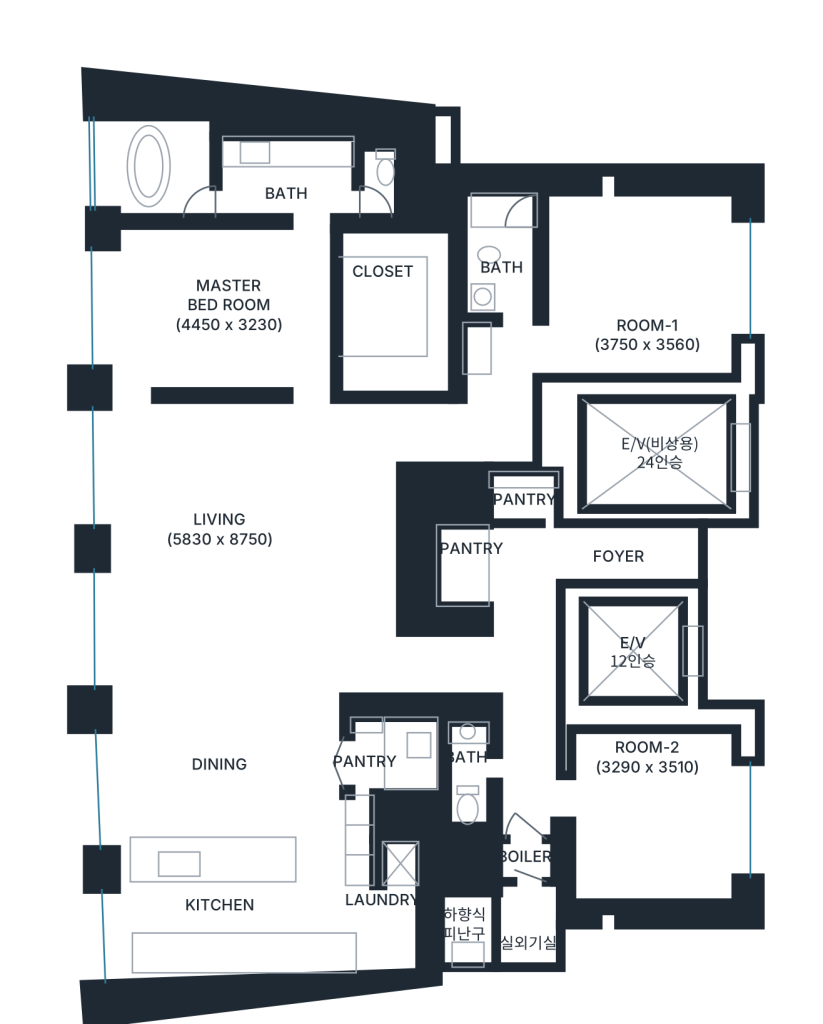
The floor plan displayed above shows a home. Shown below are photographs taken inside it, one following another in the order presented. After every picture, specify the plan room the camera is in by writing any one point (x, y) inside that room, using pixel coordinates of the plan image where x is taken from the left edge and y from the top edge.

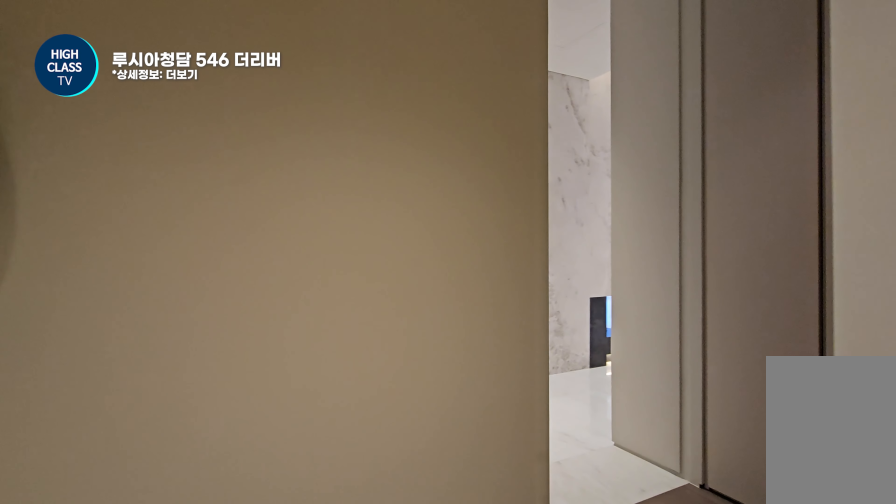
(597, 279)
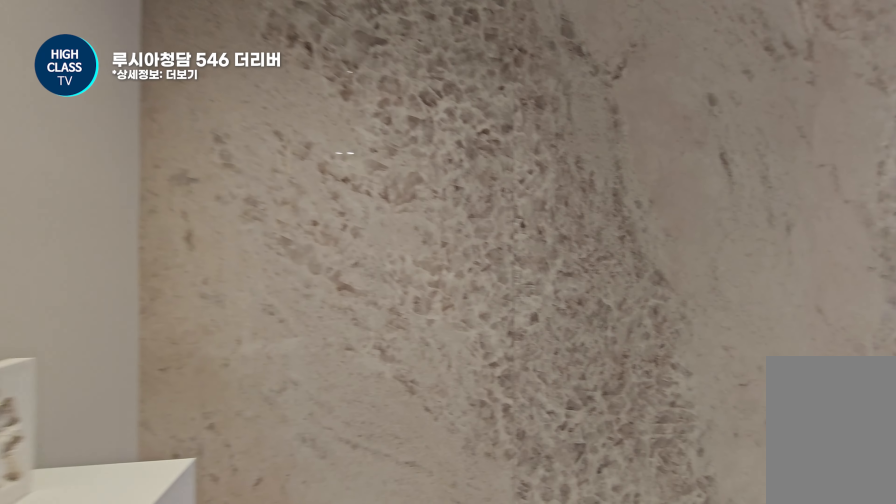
(466, 428)
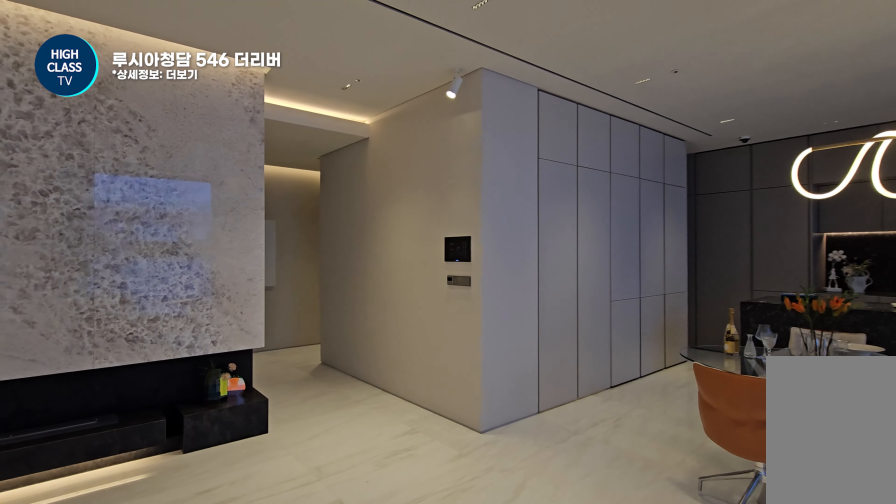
(249, 540)
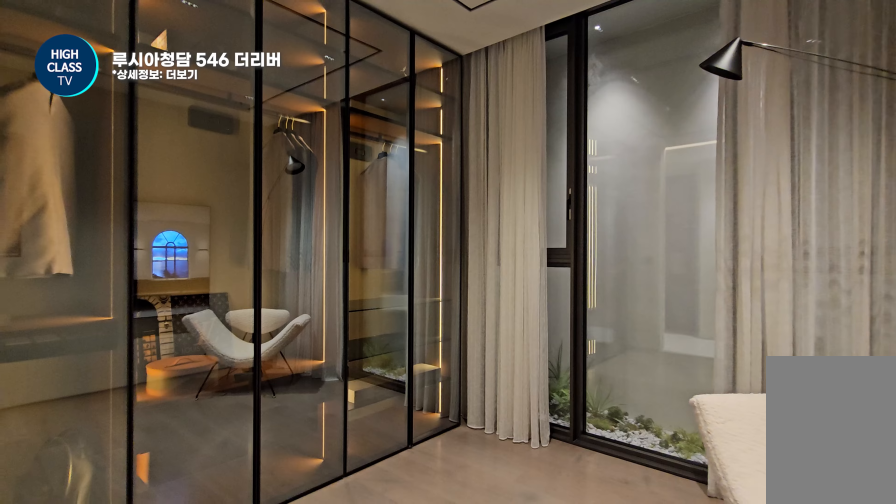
(650, 813)
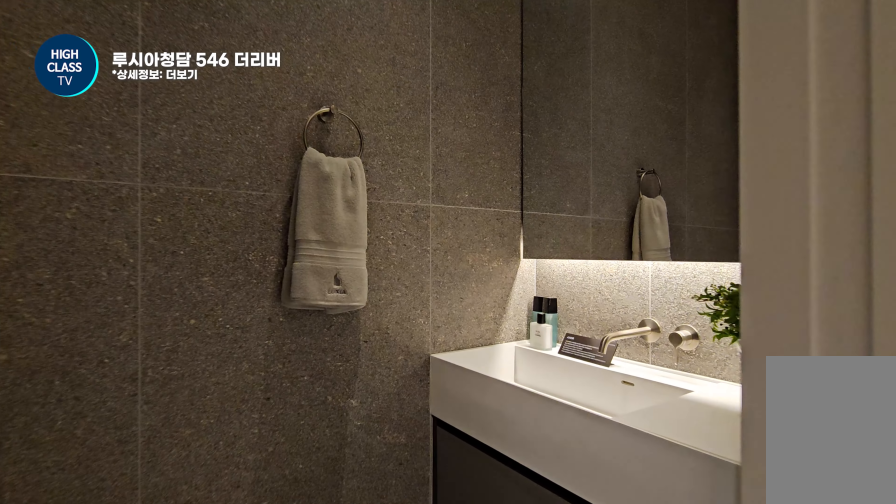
(470, 767)
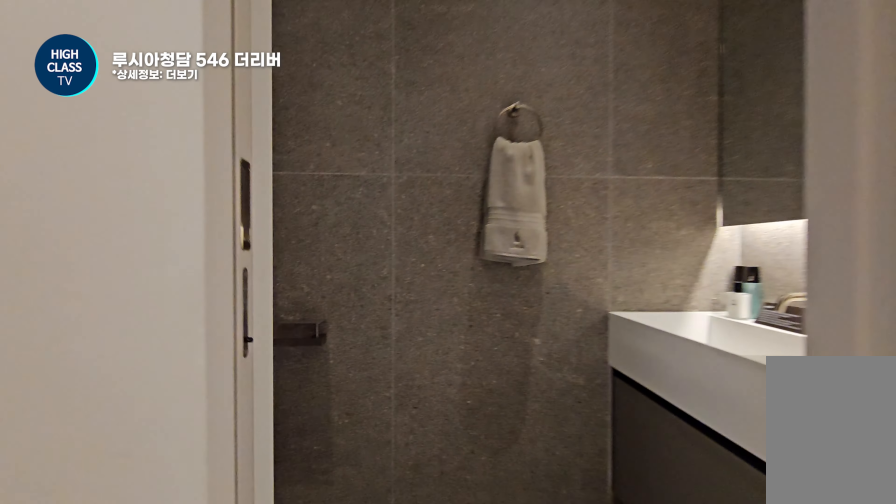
(470, 767)
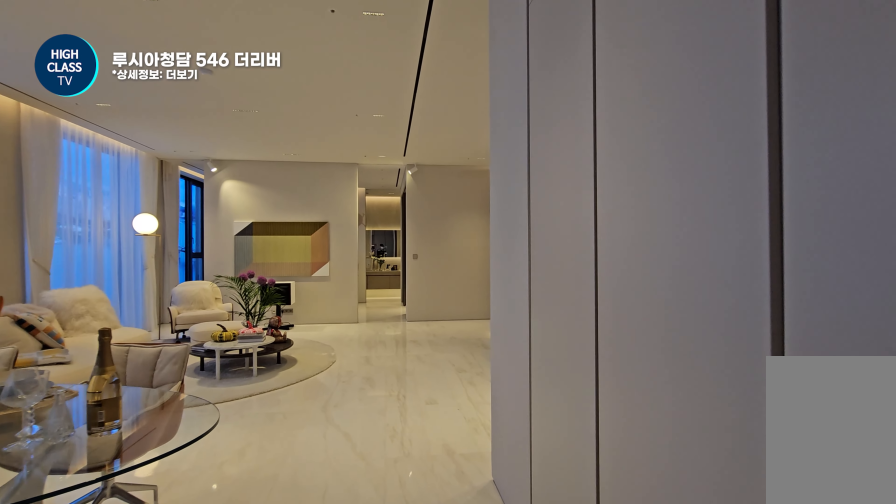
(259, 809)
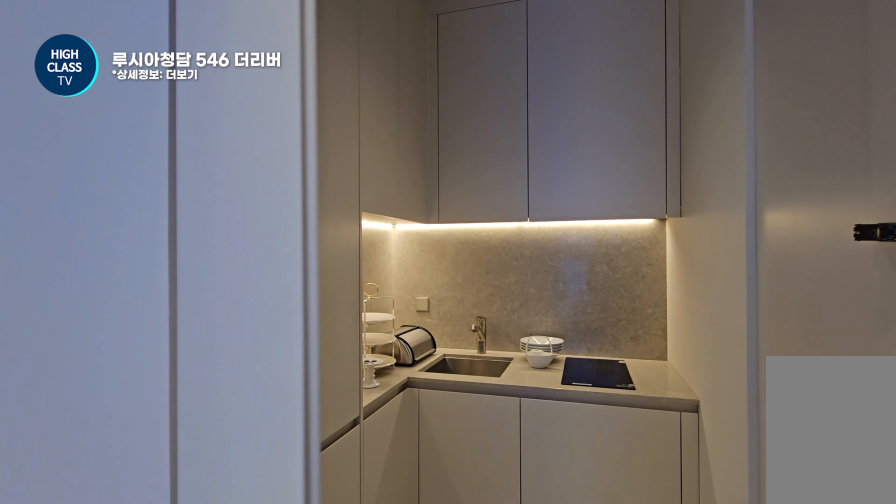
(259, 809)
